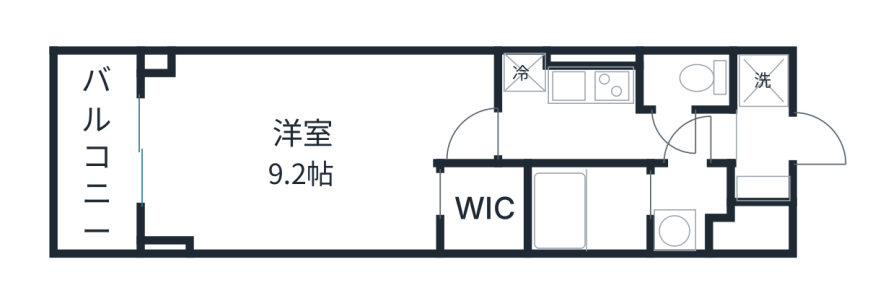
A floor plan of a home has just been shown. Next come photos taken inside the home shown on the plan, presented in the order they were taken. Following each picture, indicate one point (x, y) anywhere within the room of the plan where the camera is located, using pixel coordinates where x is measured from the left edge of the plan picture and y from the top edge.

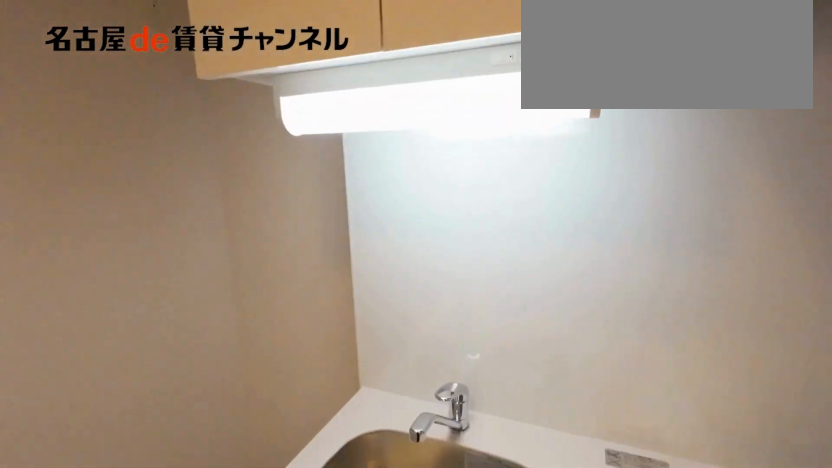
(589, 86)
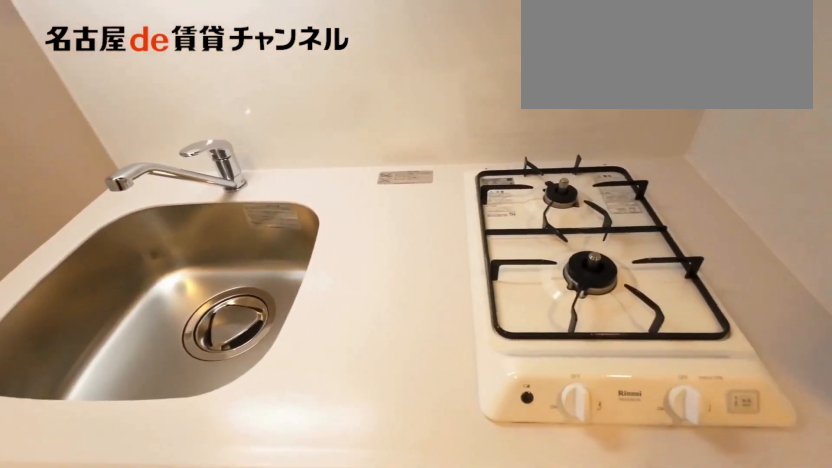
(589, 86)
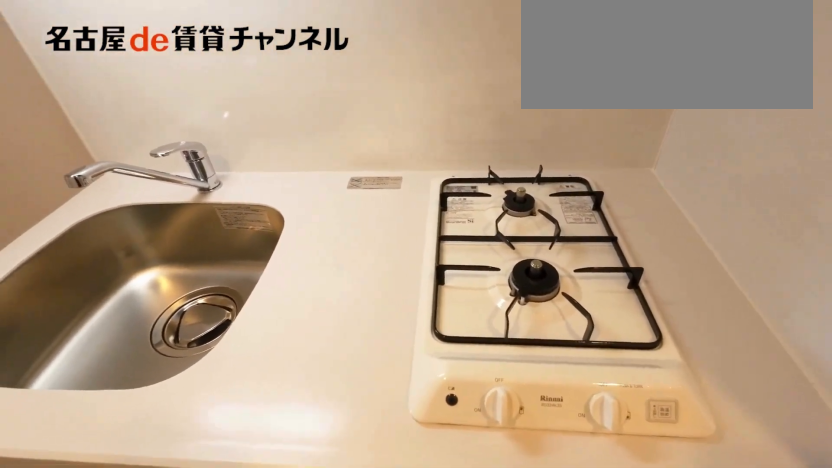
(589, 86)
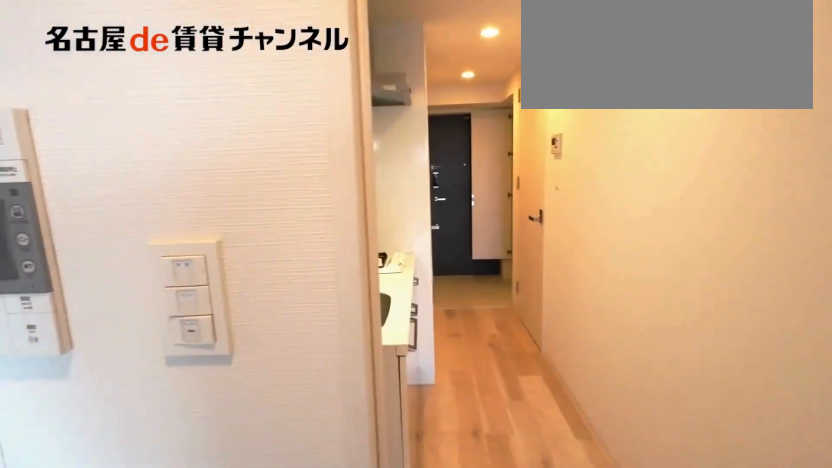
(310, 148)
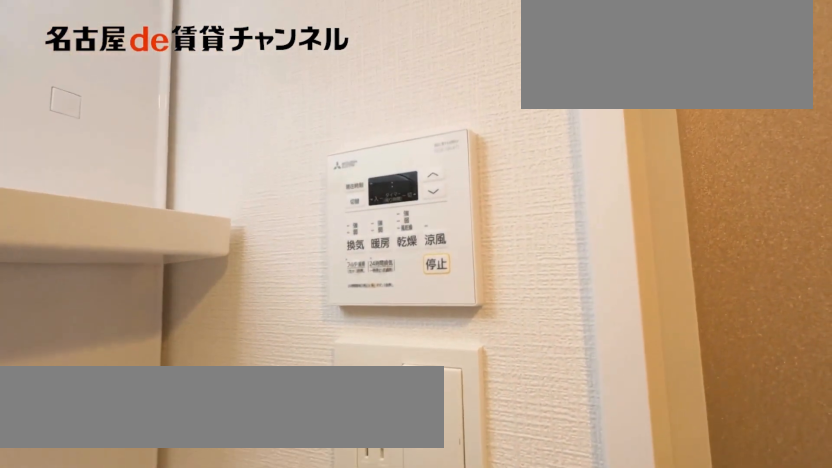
(688, 207)
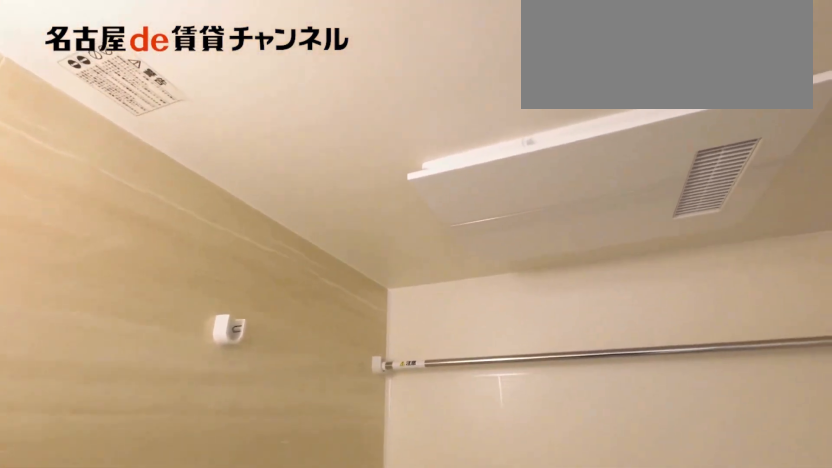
(589, 210)
